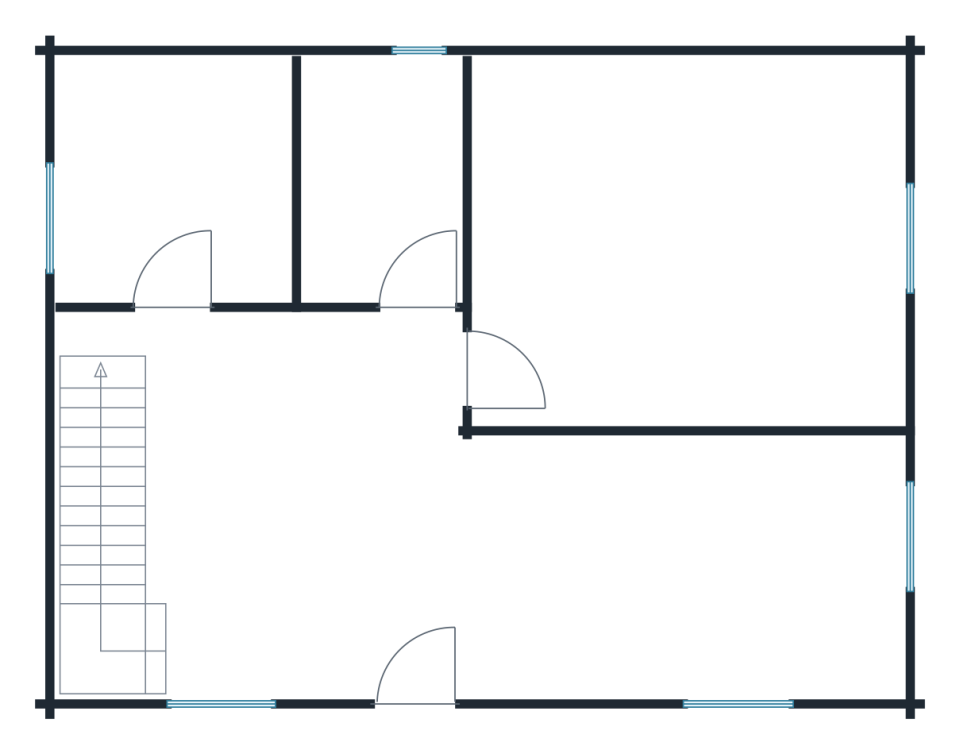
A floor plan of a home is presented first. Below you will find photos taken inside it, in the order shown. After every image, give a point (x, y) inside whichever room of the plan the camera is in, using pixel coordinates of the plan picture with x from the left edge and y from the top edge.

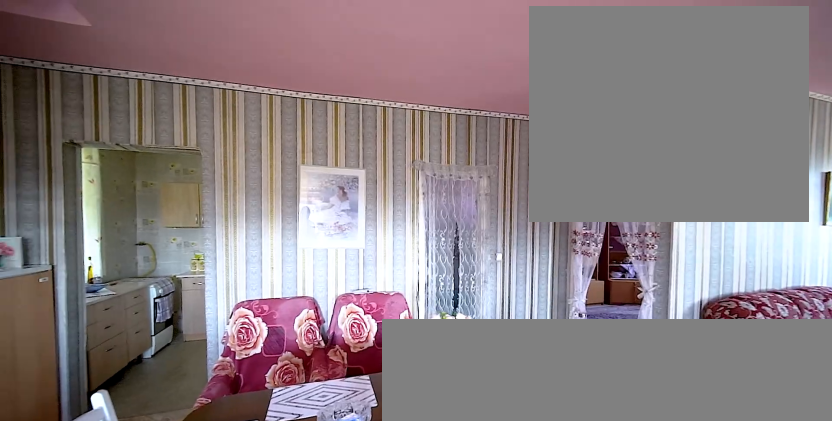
(407, 542)
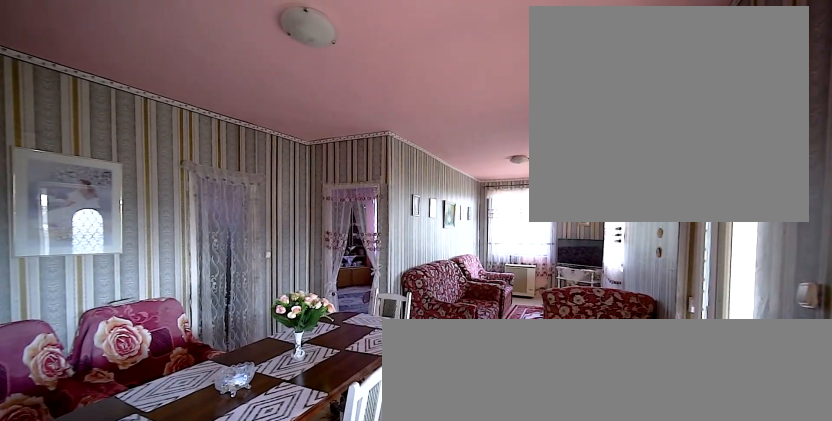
(407, 542)
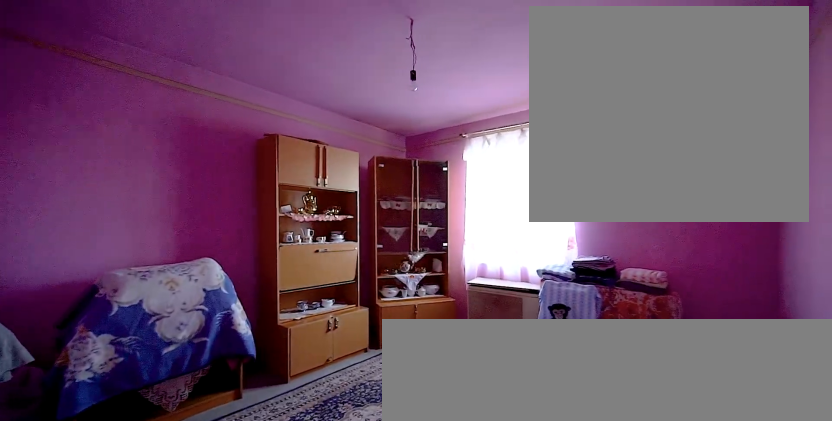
(695, 258)
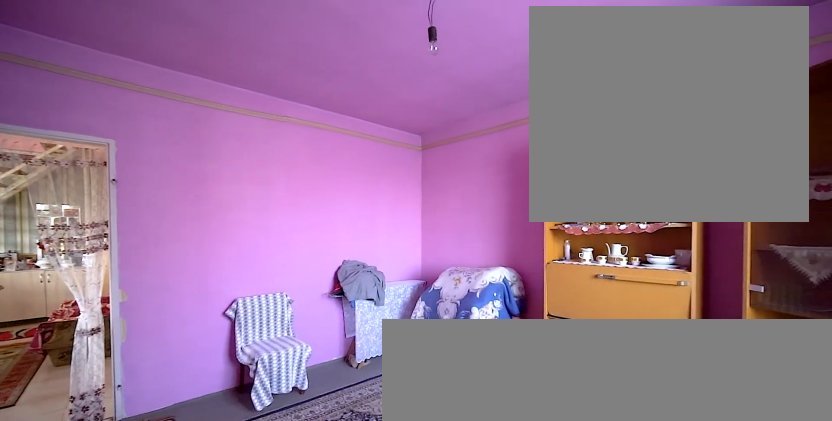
(696, 258)
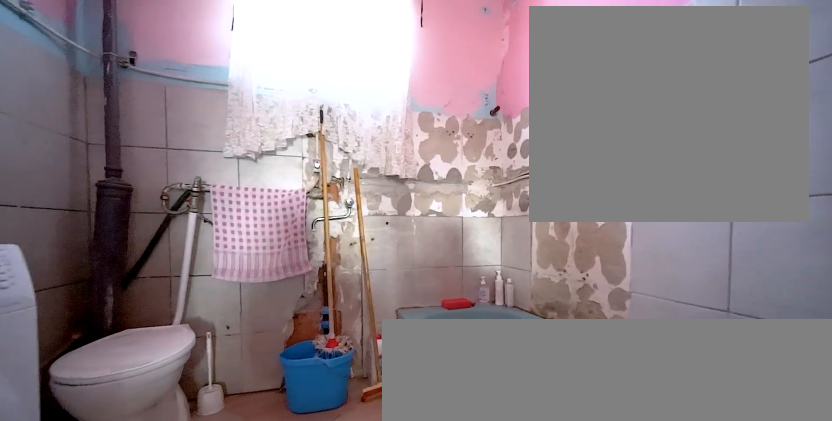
(381, 189)
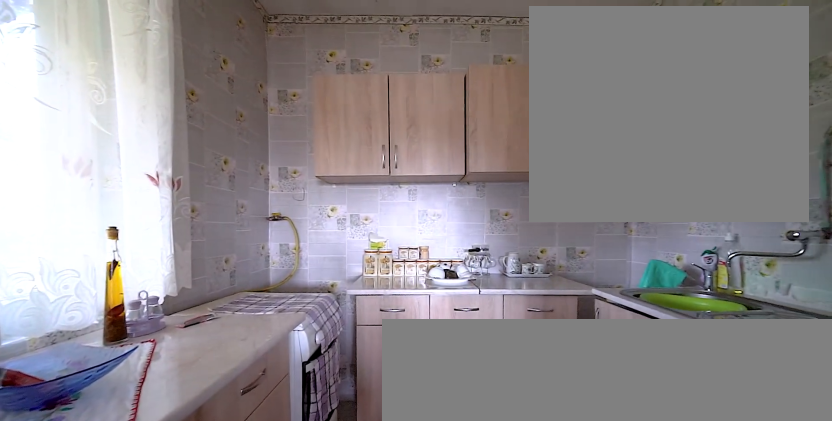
(184, 204)
